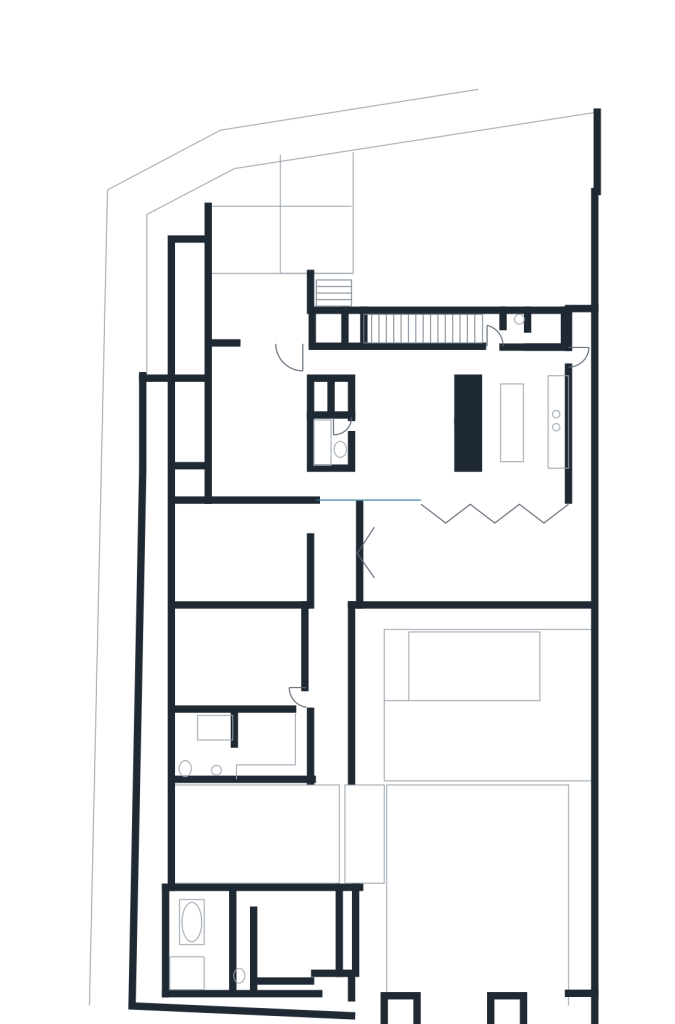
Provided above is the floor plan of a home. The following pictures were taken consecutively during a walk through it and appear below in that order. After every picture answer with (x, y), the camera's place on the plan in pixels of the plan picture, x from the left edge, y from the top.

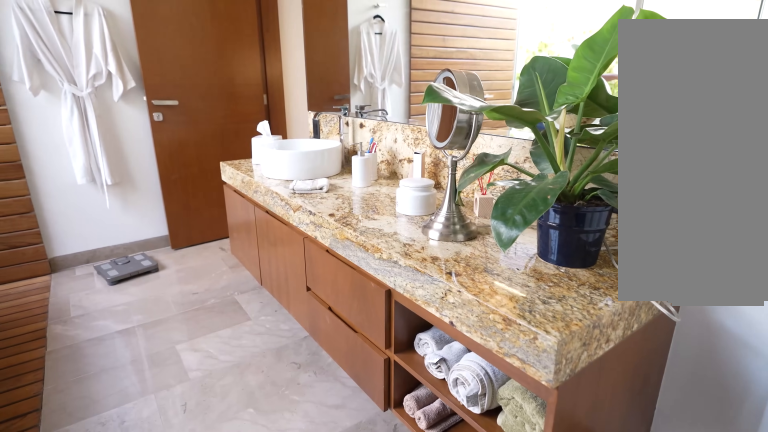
(215, 970)
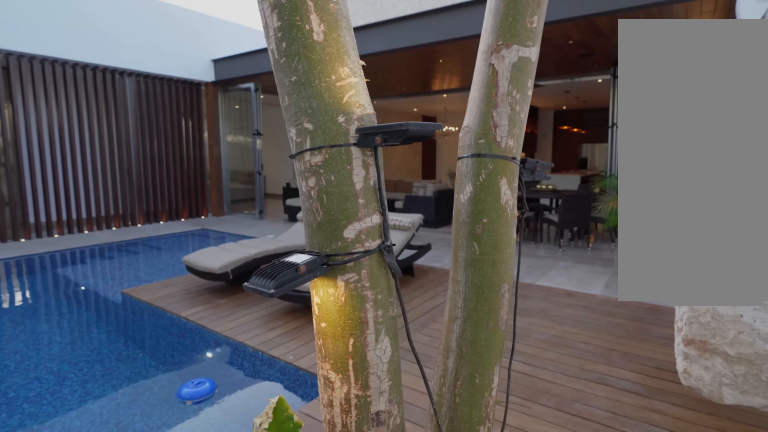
(539, 796)
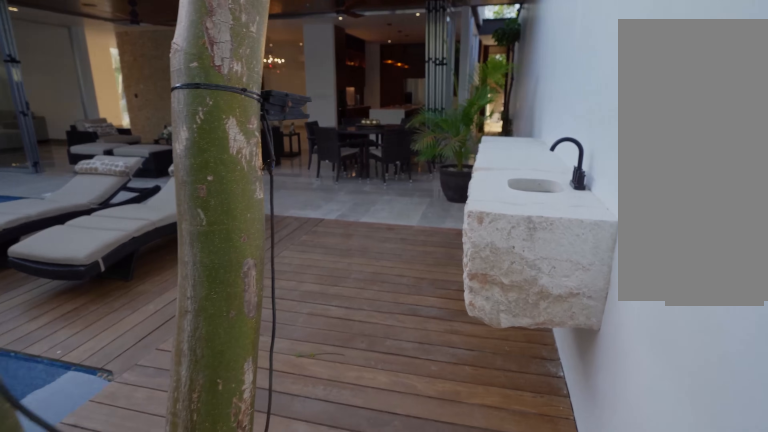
(576, 767)
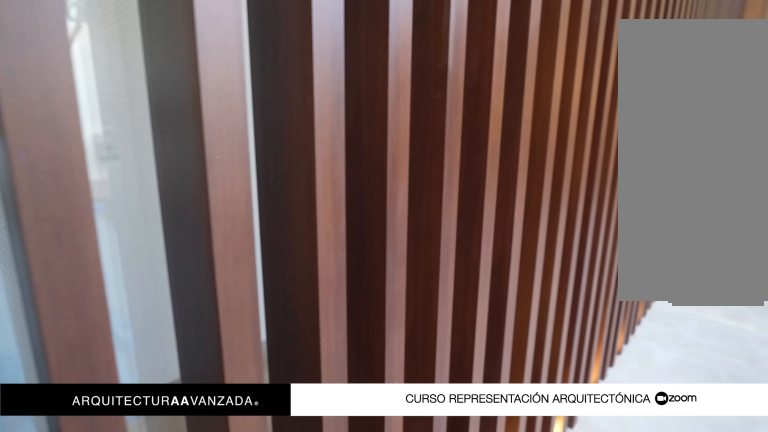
(369, 777)
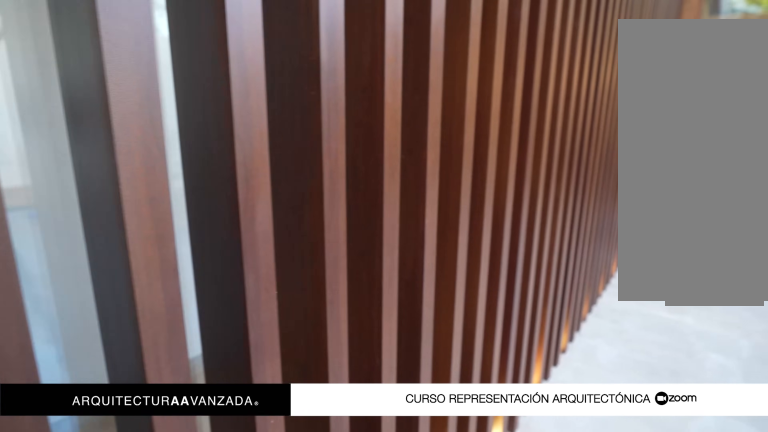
(369, 777)
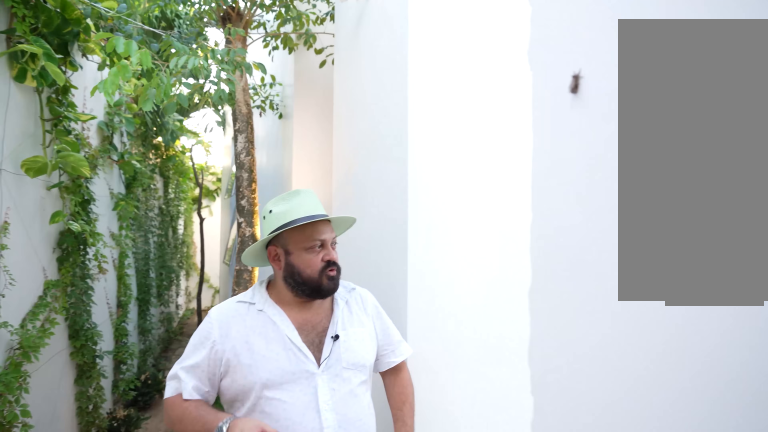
(360, 1010)
